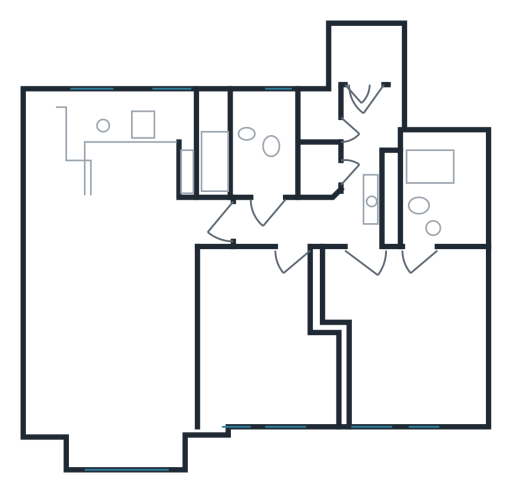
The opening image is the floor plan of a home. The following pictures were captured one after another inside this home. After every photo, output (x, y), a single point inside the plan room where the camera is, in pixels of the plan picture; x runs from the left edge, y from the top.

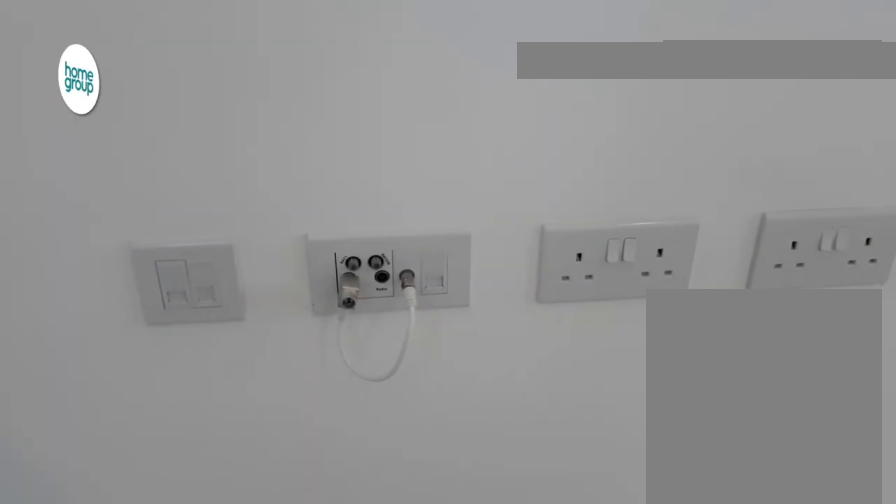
(150, 279)
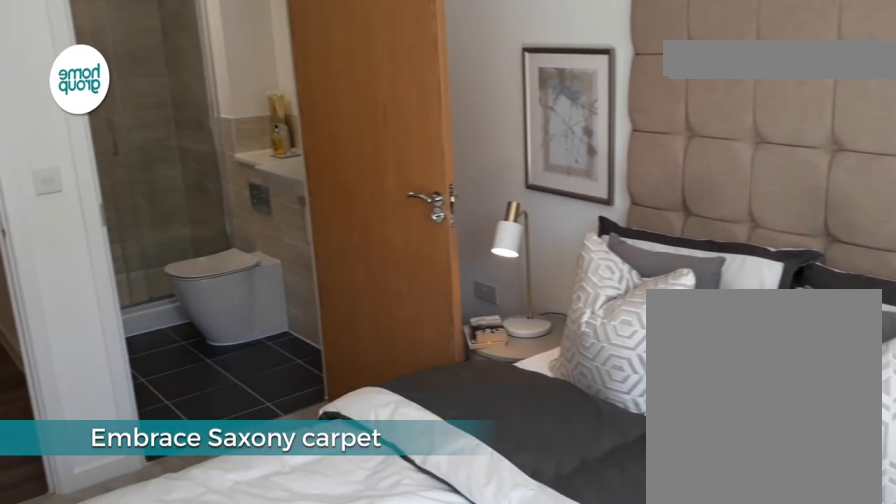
(403, 327)
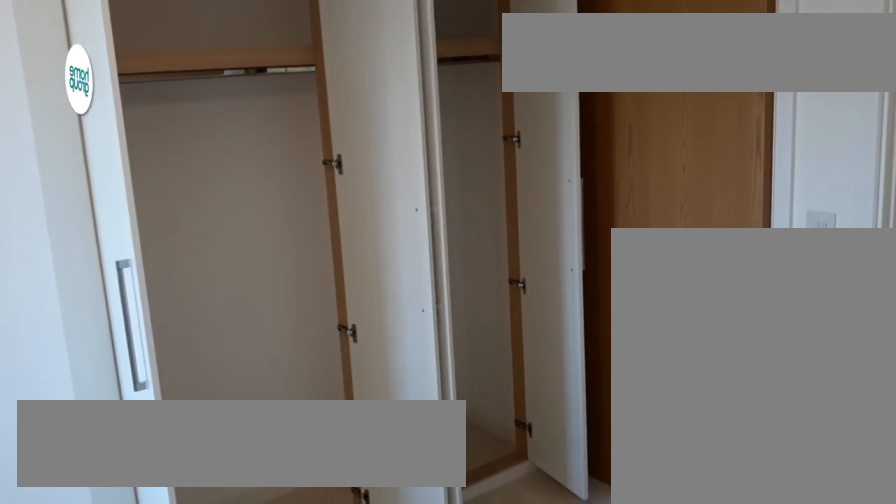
(403, 327)
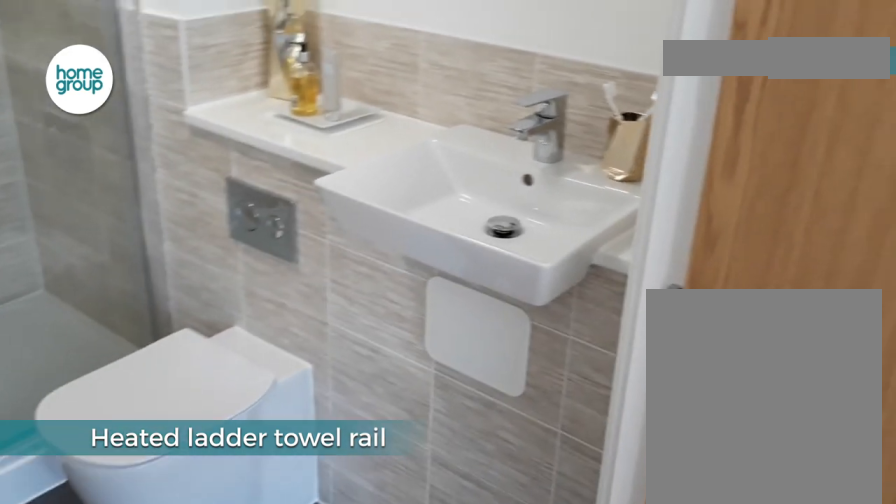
(437, 202)
